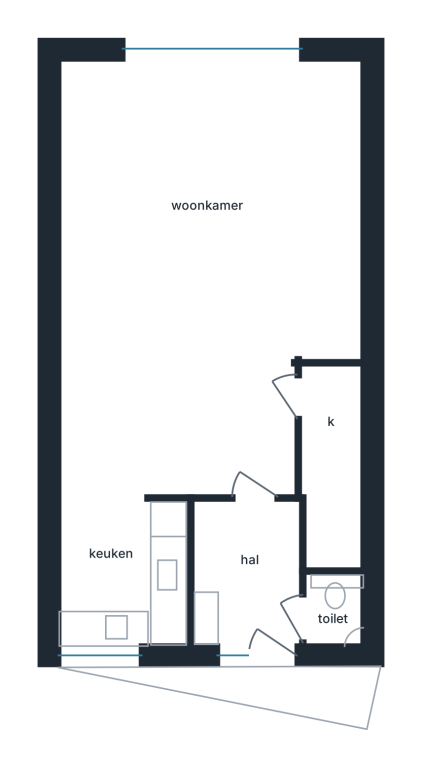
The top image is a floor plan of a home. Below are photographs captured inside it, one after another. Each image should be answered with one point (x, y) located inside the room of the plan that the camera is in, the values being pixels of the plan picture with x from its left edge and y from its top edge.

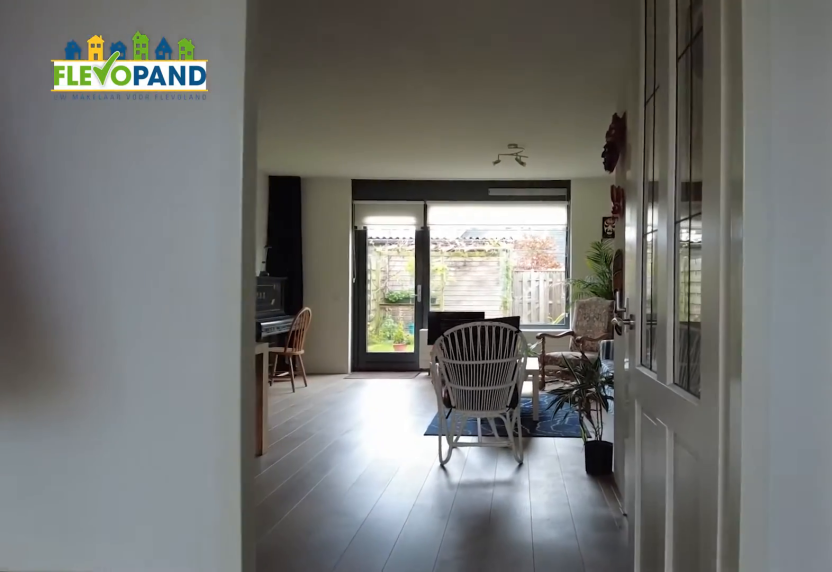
(253, 571)
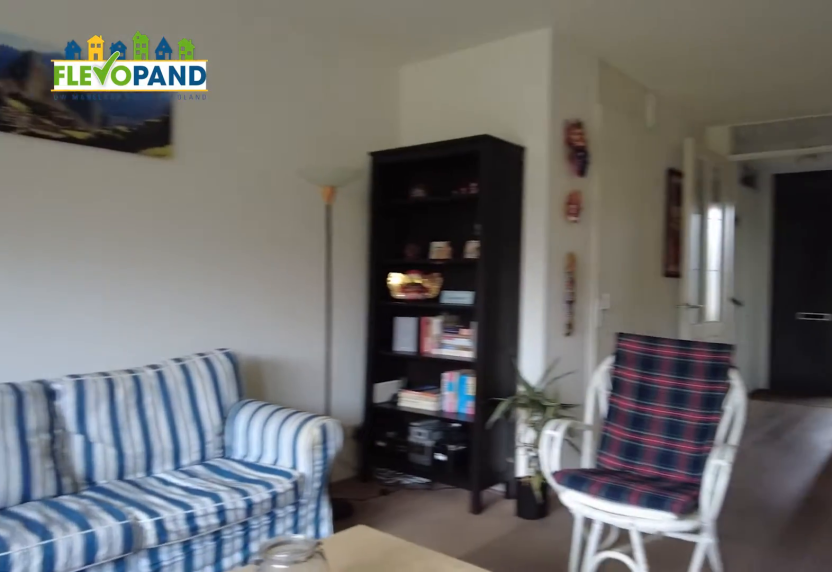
(237, 264)
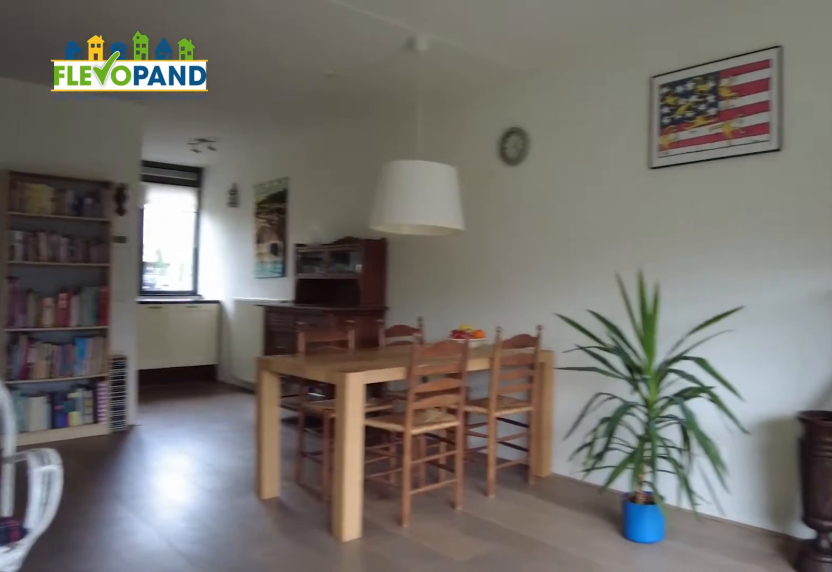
(237, 264)
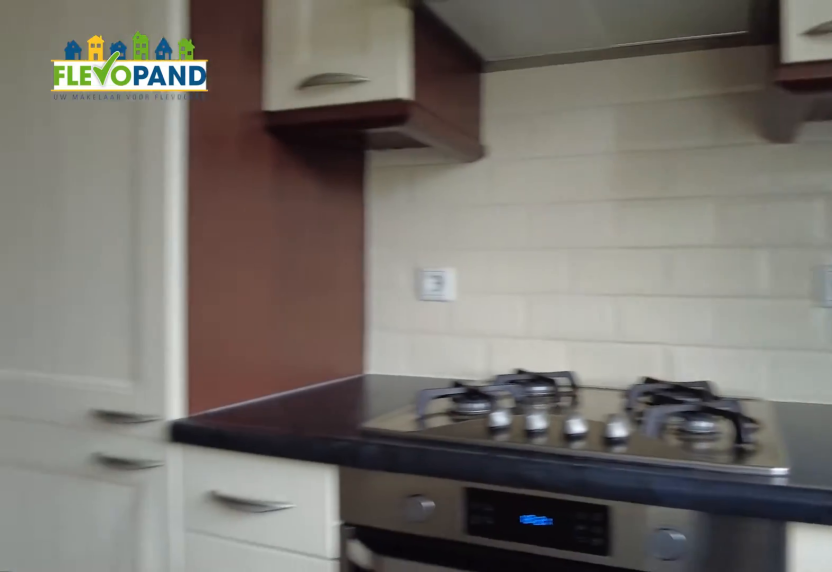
(120, 574)
